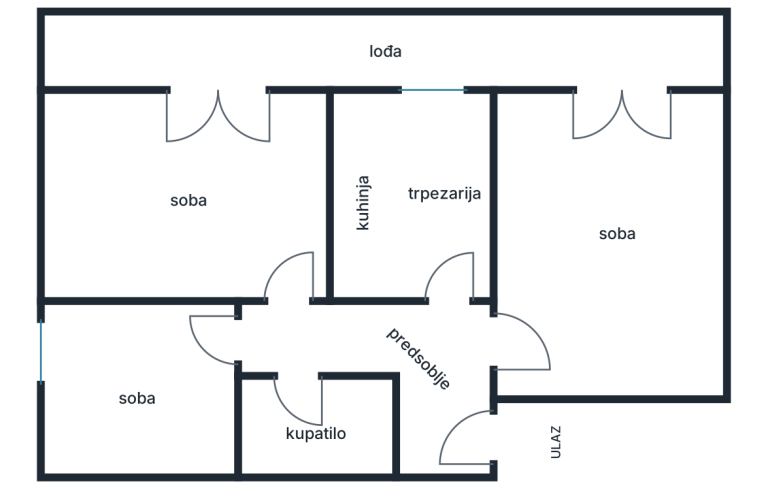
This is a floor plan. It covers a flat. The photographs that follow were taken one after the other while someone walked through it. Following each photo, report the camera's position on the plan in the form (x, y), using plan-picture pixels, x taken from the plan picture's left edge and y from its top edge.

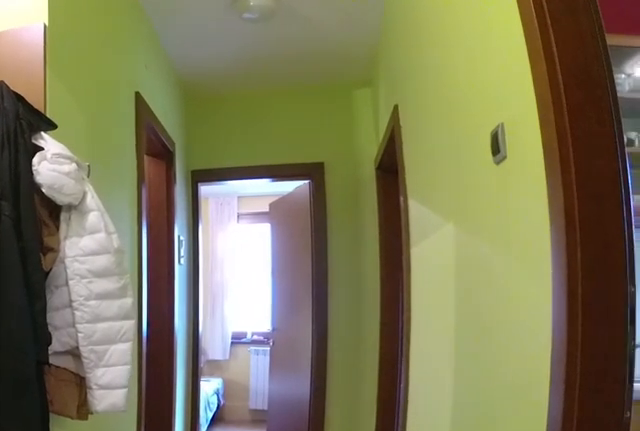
(479, 338)
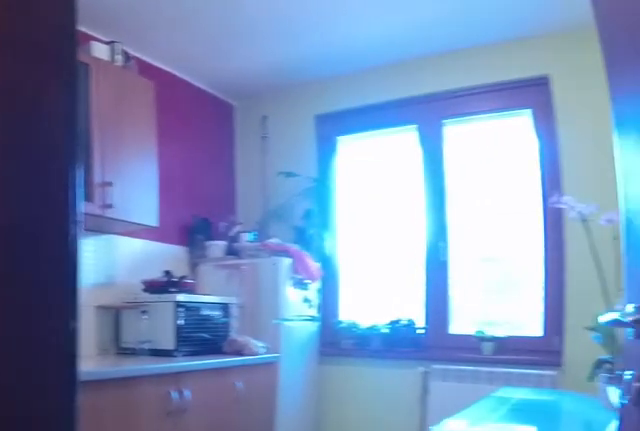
(486, 344)
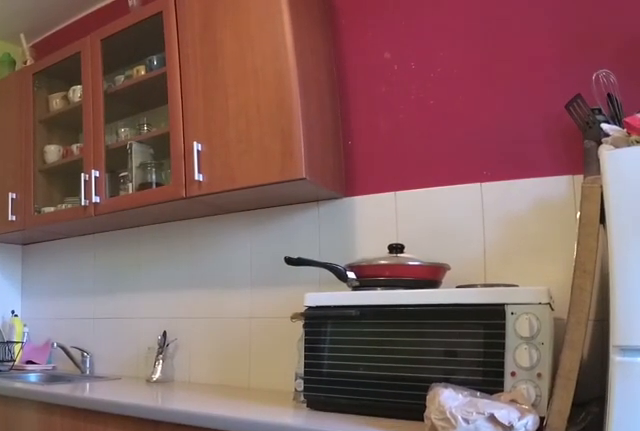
(451, 120)
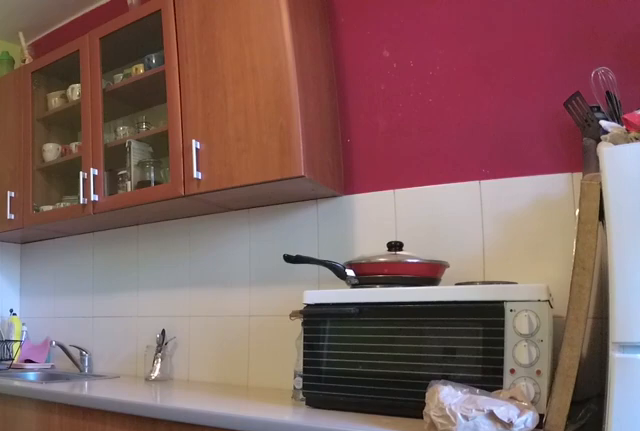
(451, 120)
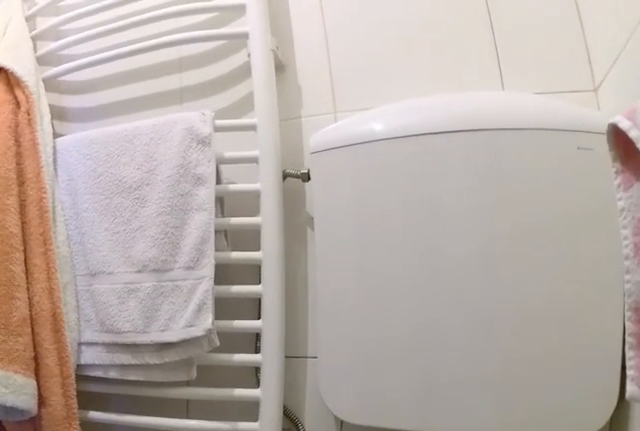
(302, 354)
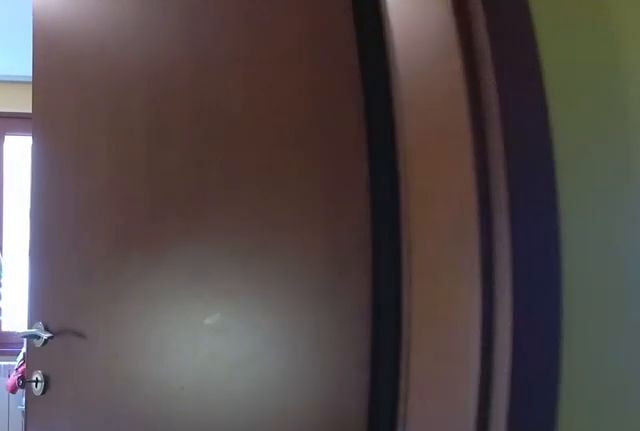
(274, 336)
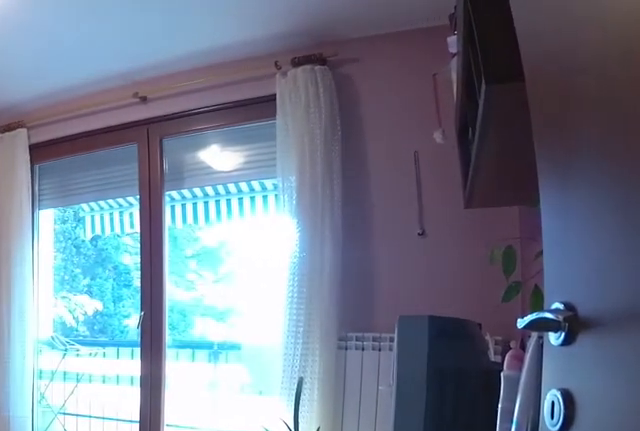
(272, 316)
